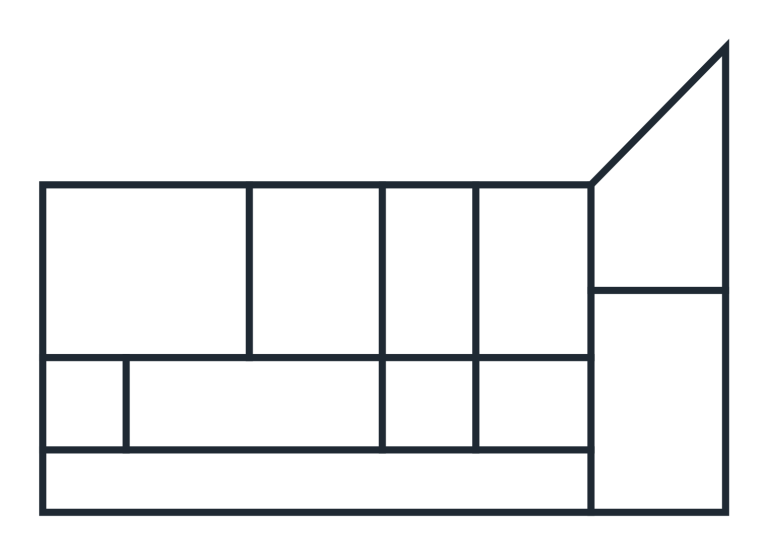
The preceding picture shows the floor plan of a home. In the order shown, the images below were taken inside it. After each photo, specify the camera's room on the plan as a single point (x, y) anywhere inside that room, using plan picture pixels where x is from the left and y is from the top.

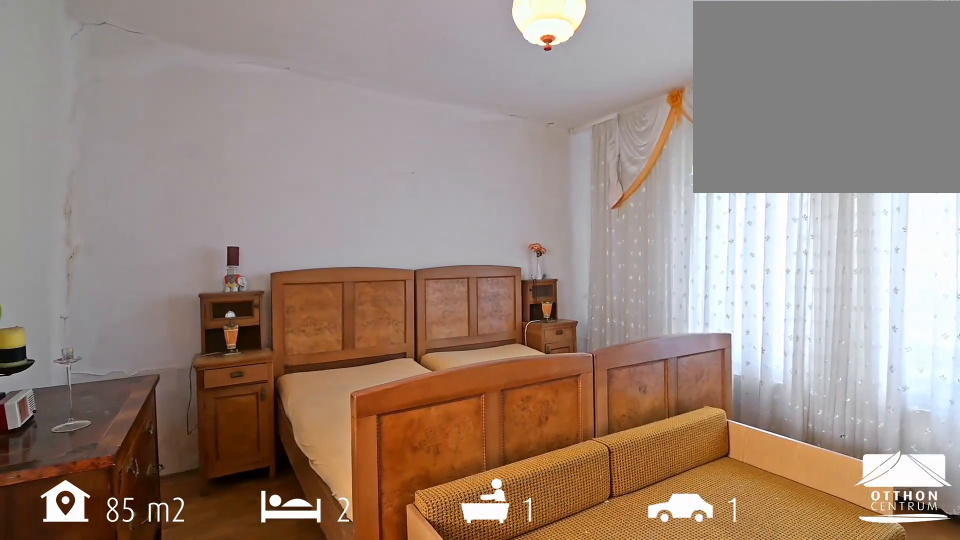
(149, 274)
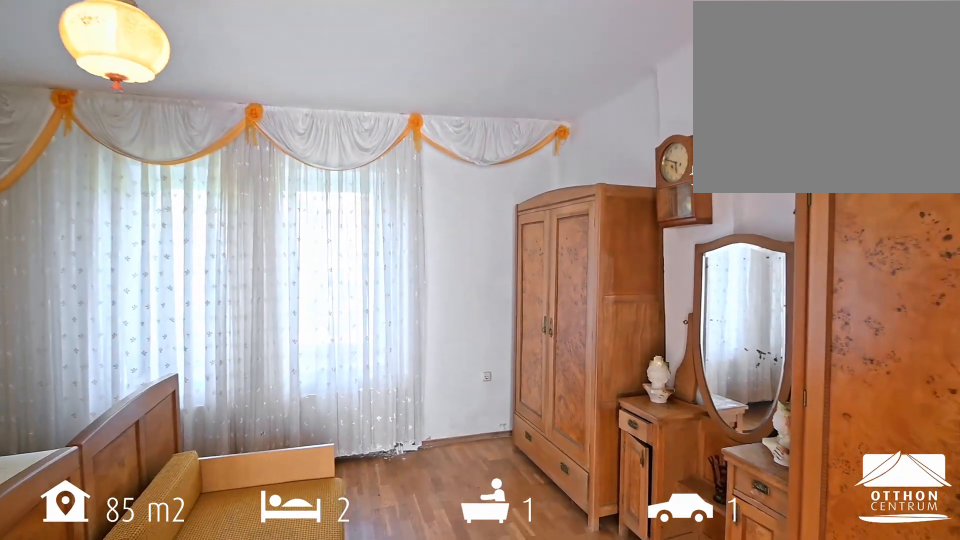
(149, 274)
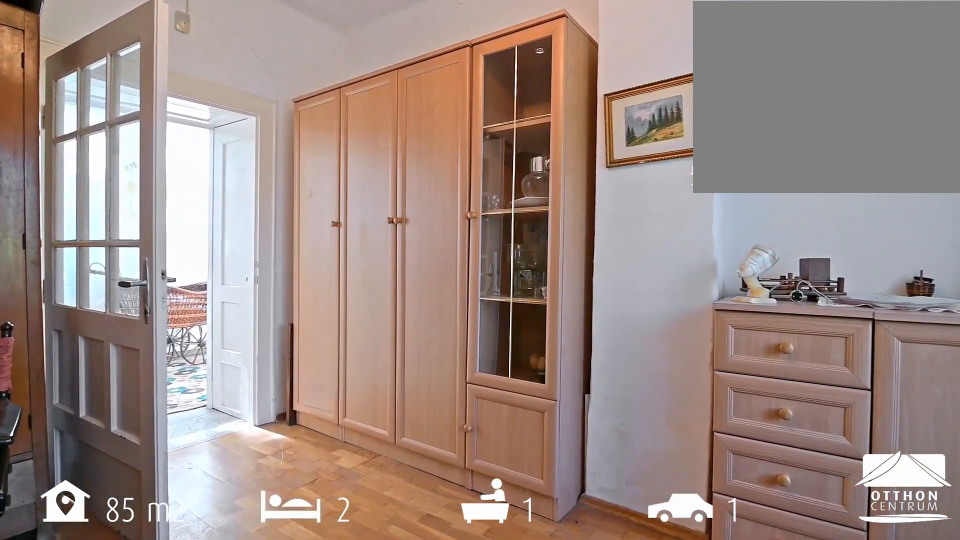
(320, 274)
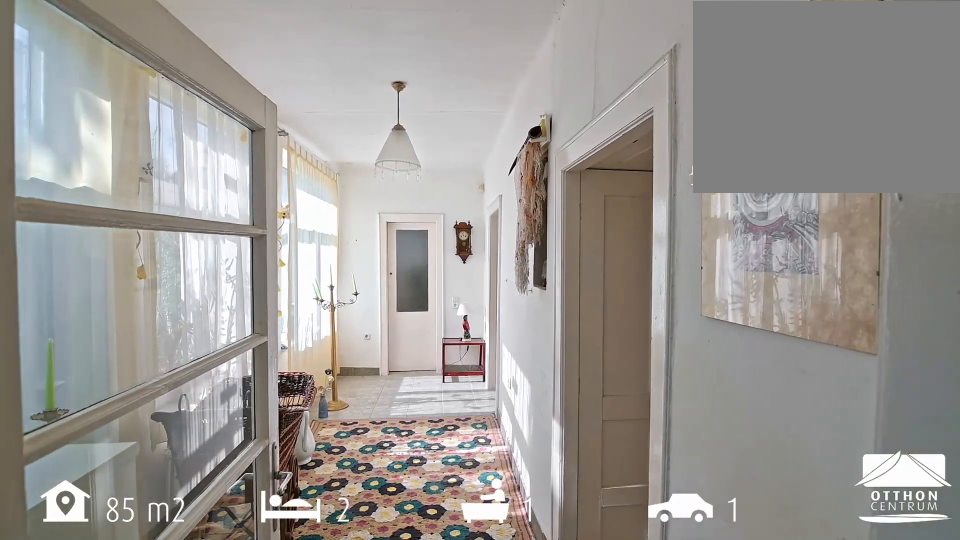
(260, 410)
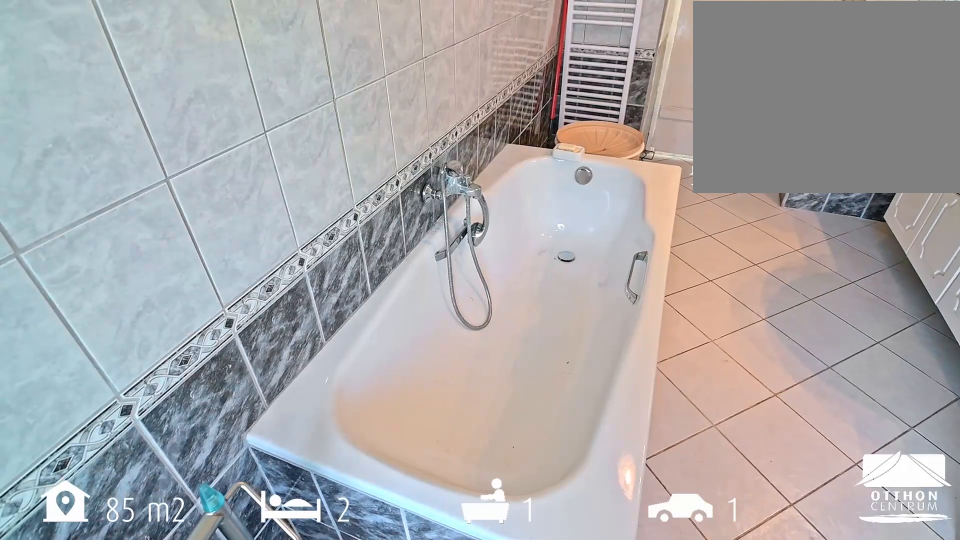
(430, 291)
